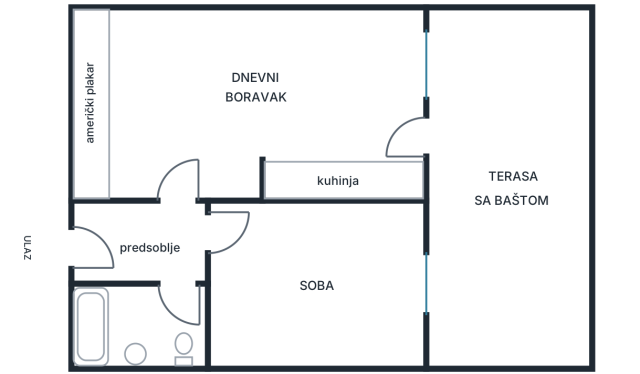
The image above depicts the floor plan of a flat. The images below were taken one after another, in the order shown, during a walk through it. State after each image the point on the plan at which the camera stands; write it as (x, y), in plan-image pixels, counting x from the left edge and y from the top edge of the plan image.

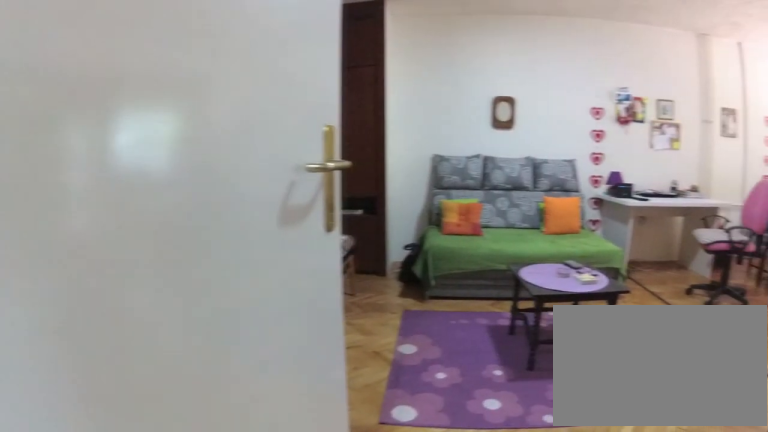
(188, 233)
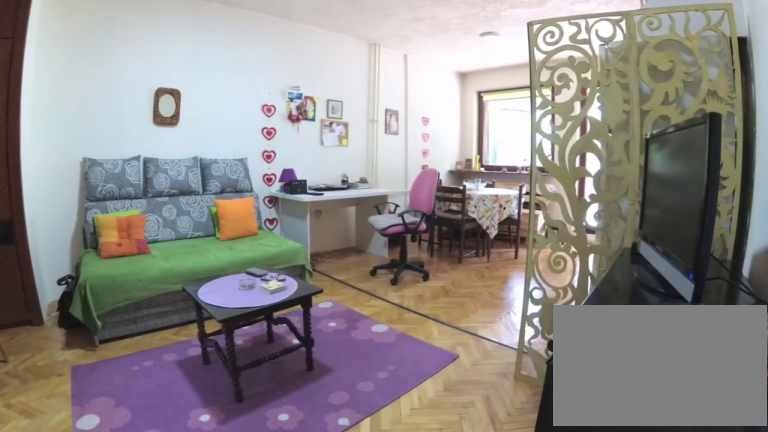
(180, 214)
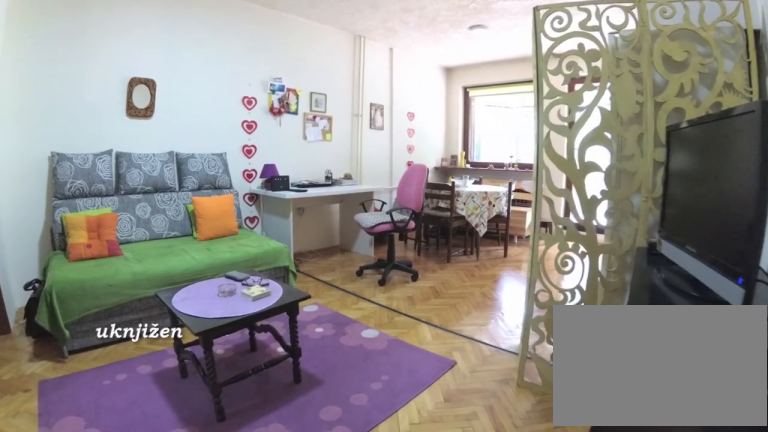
(191, 190)
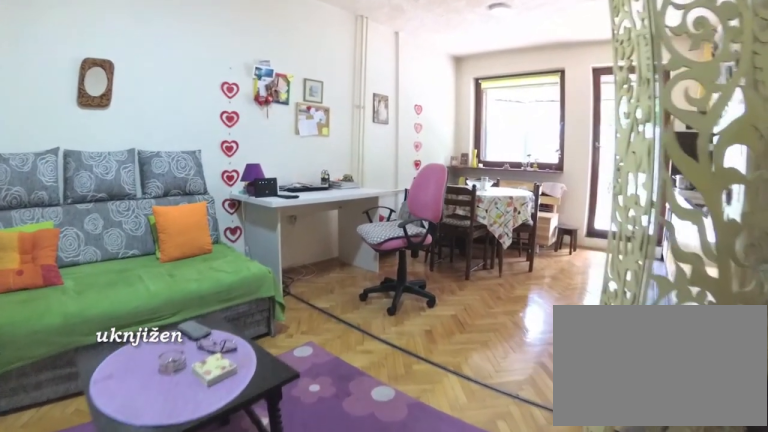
(205, 163)
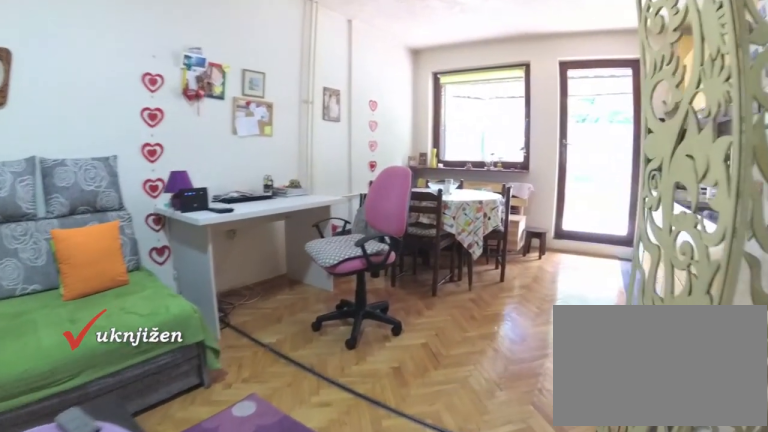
(214, 150)
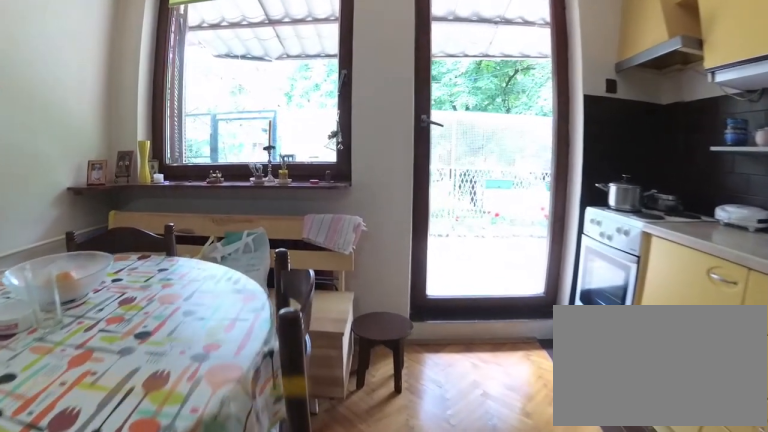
(299, 121)
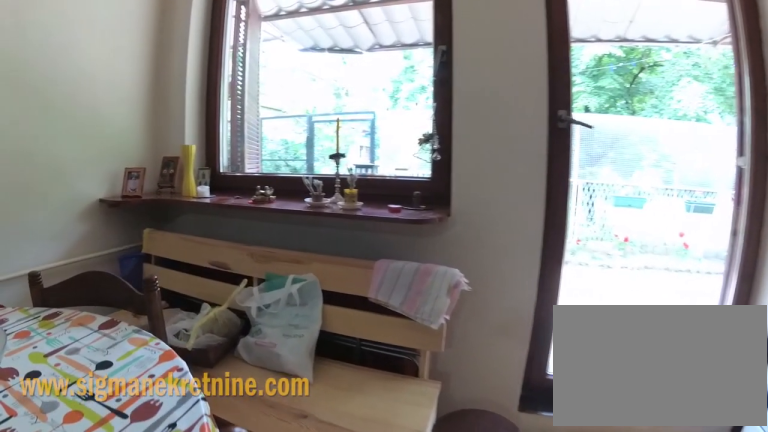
(325, 127)
